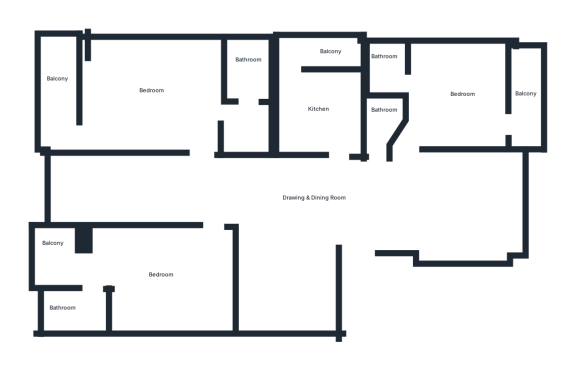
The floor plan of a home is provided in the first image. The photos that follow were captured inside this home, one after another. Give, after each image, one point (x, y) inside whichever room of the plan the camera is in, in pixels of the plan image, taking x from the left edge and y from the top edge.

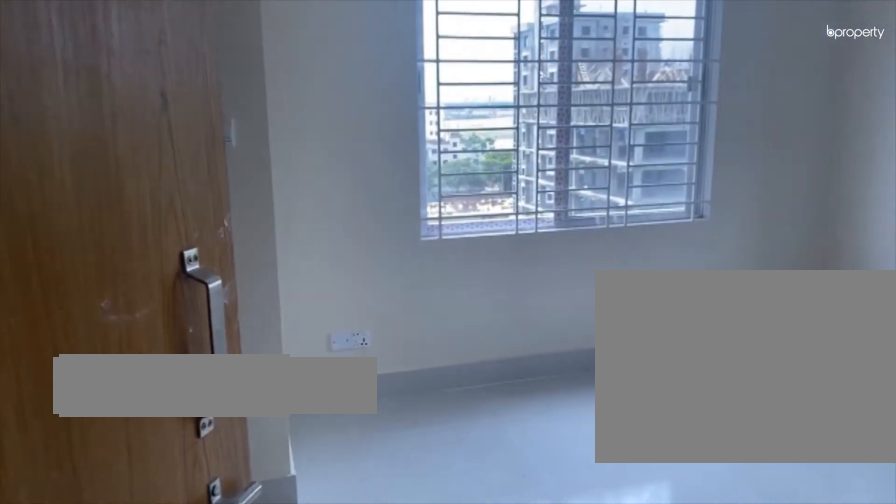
(463, 95)
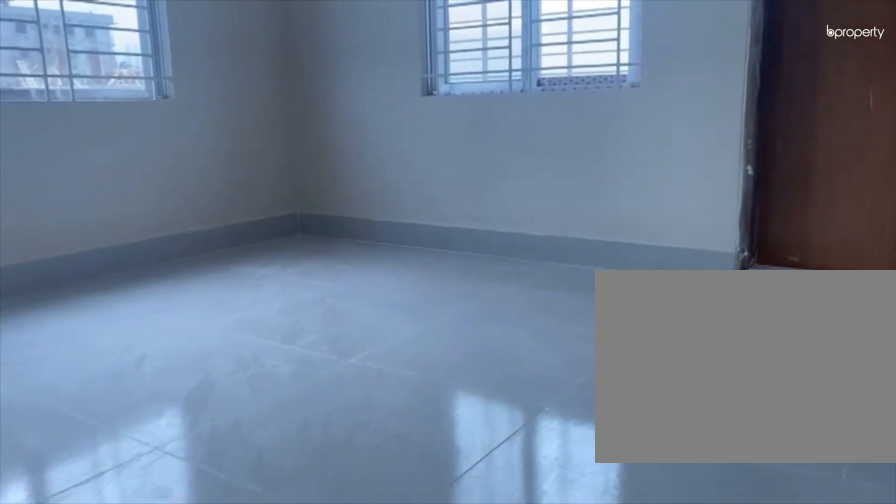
(463, 95)
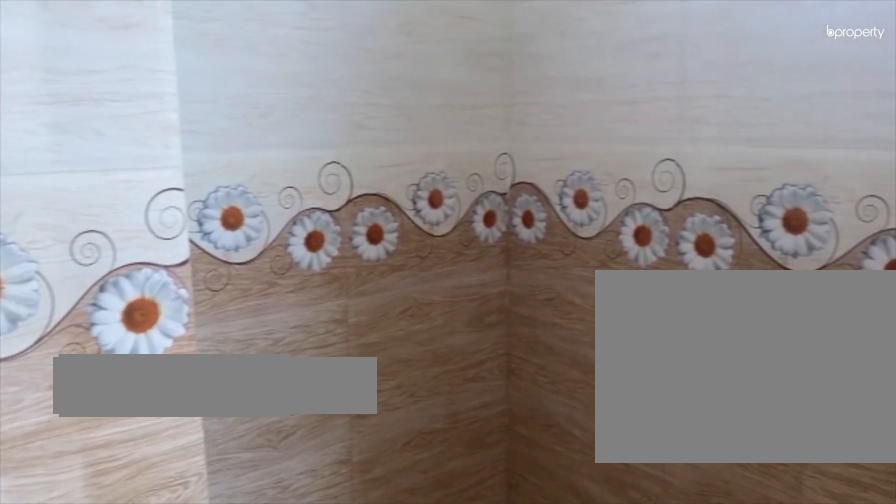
(385, 61)
